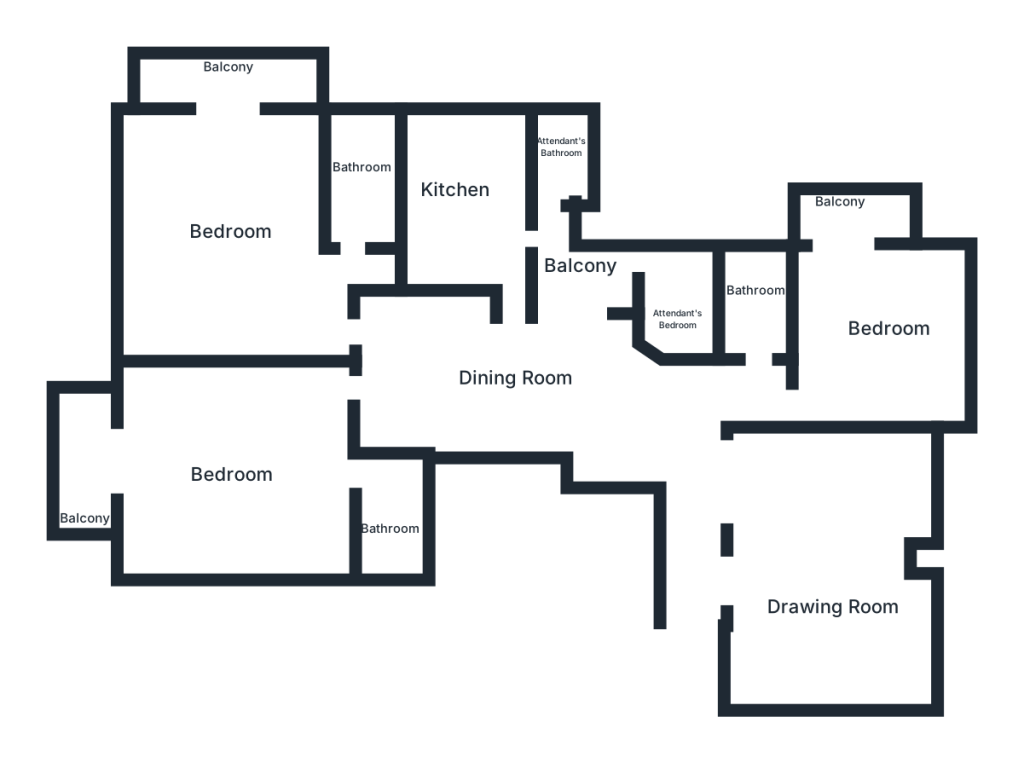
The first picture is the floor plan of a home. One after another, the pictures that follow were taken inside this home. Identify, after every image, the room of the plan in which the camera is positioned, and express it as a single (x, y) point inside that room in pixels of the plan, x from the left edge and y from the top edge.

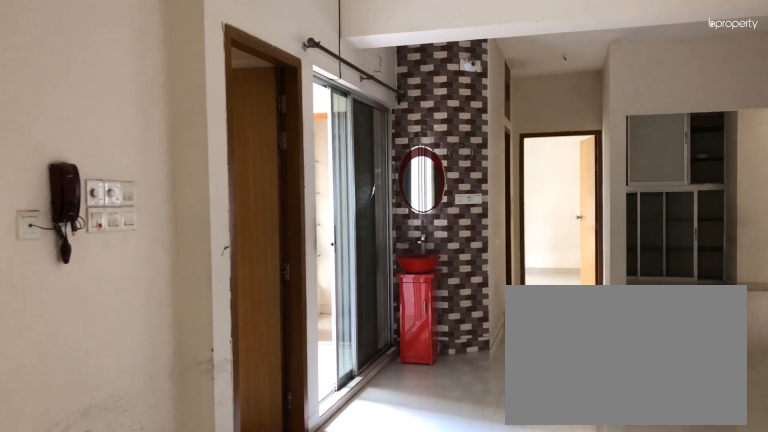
(499, 368)
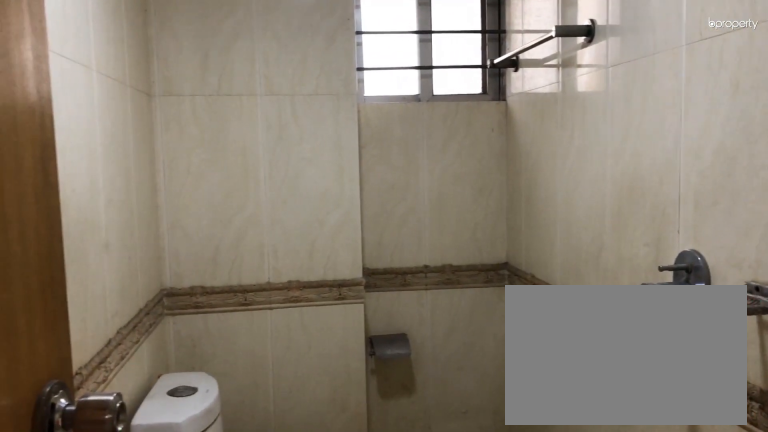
(758, 299)
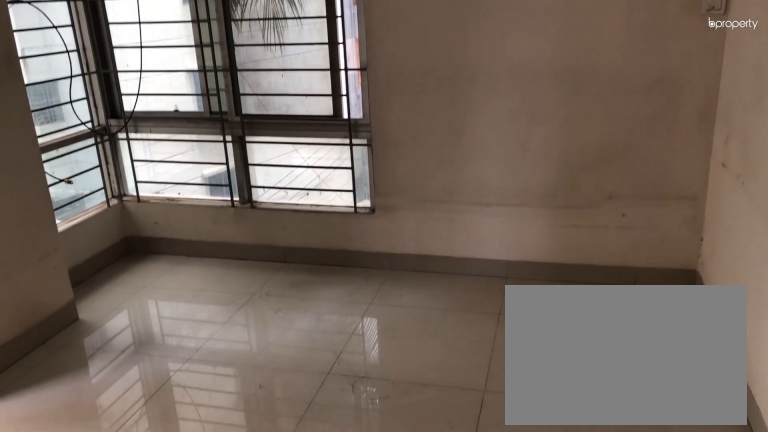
(878, 317)
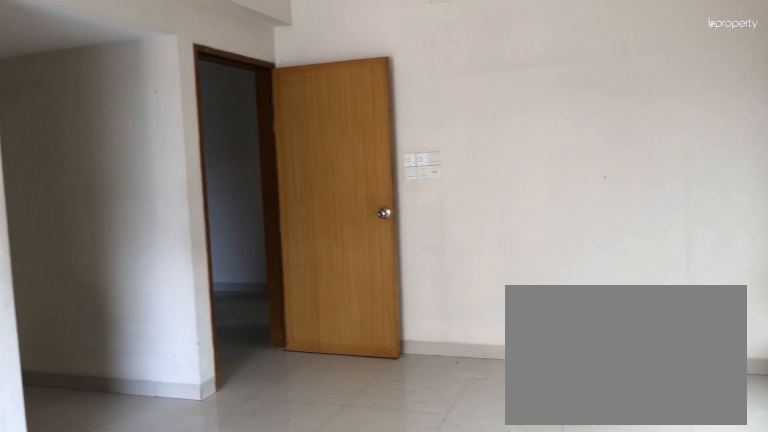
(228, 227)
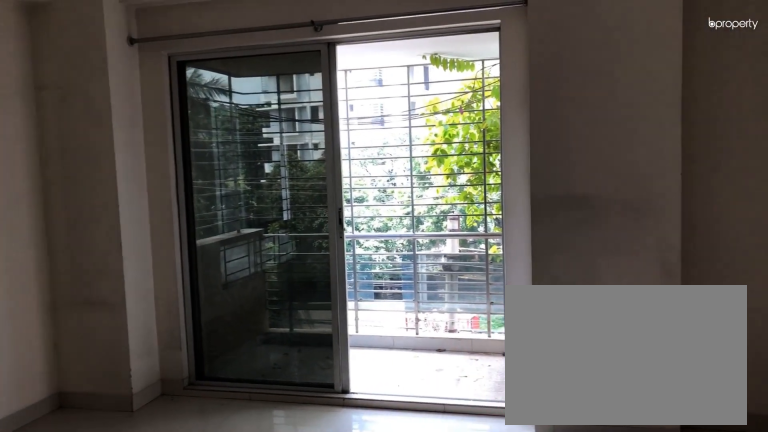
(226, 467)
